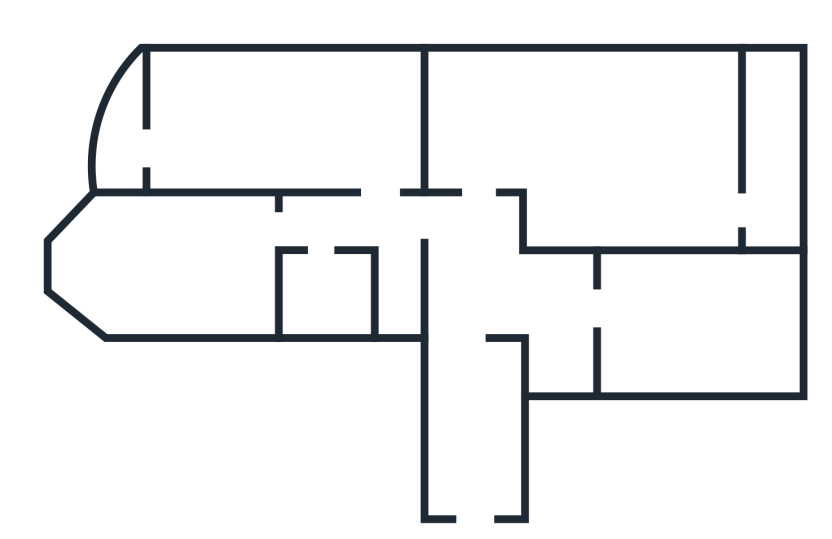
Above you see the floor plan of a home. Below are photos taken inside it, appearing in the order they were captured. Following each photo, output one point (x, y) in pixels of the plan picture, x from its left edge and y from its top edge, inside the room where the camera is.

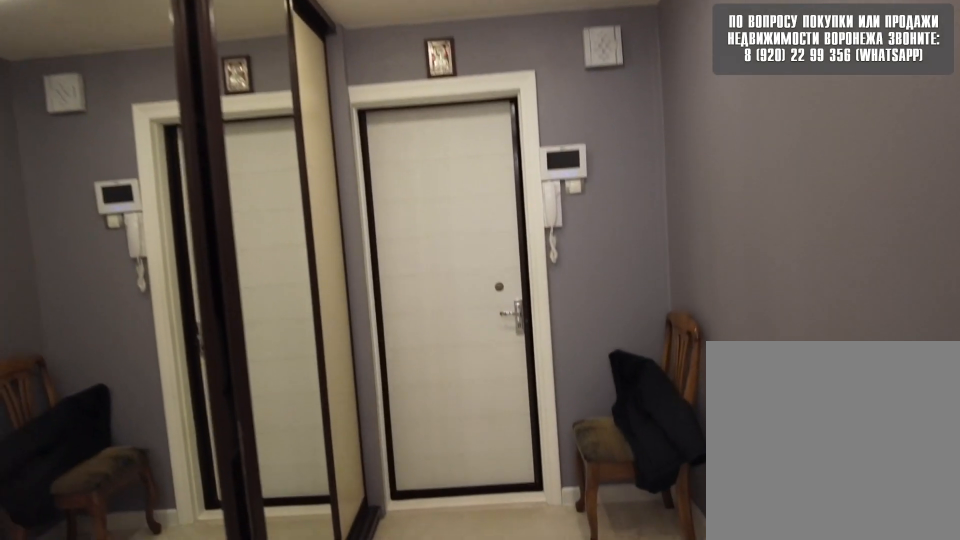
(480, 494)
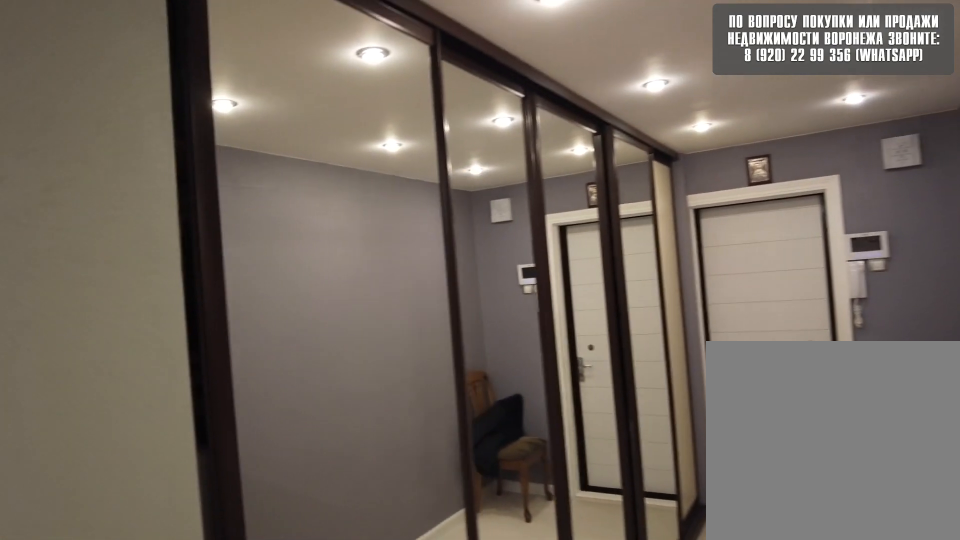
(479, 304)
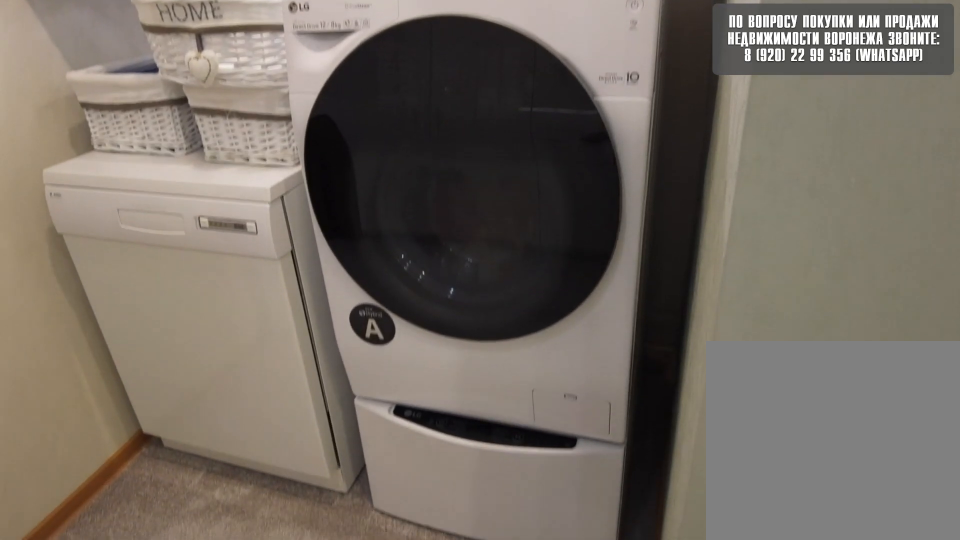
(568, 311)
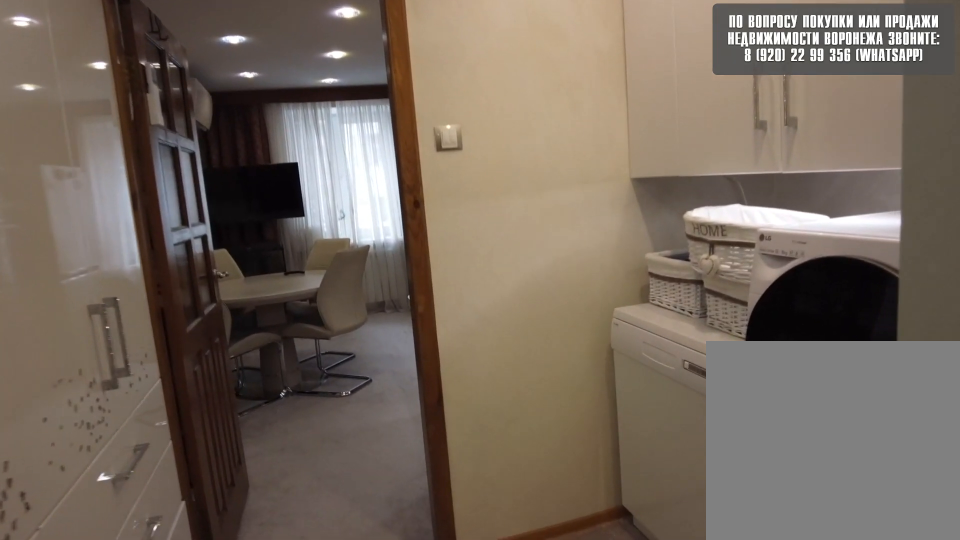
(568, 311)
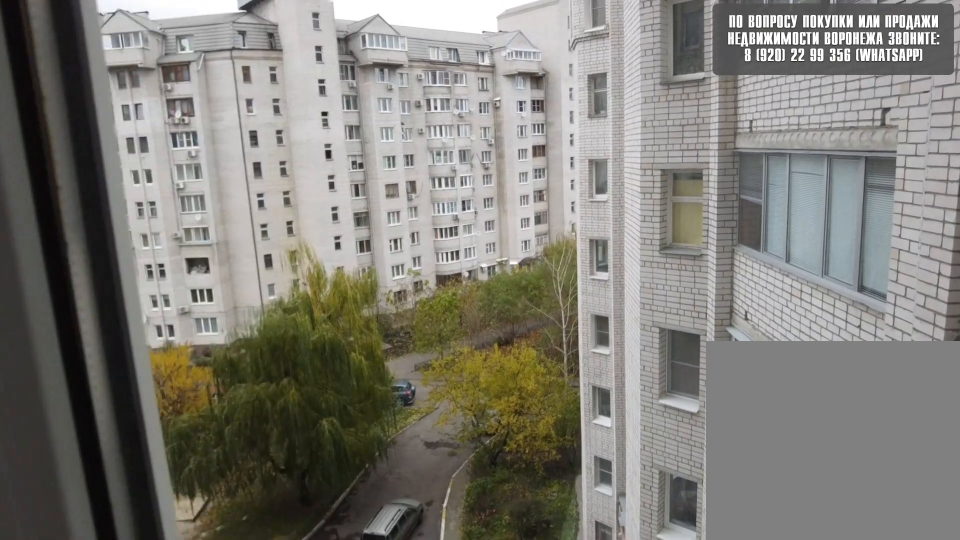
(666, 324)
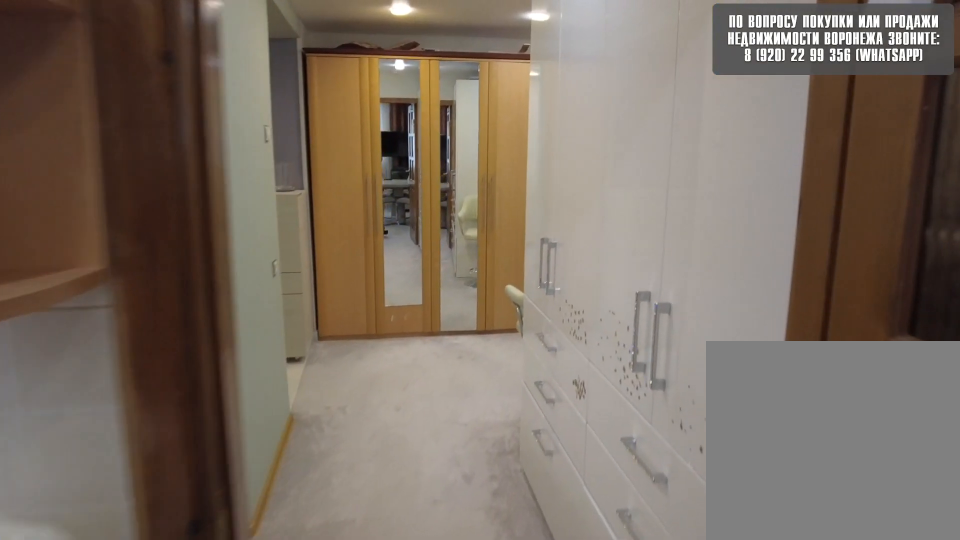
(573, 324)
